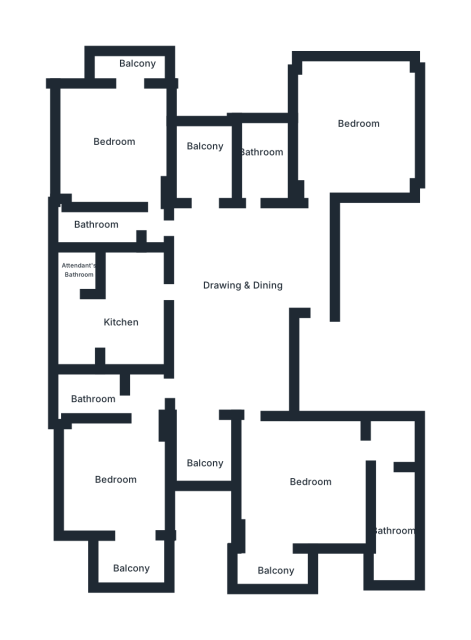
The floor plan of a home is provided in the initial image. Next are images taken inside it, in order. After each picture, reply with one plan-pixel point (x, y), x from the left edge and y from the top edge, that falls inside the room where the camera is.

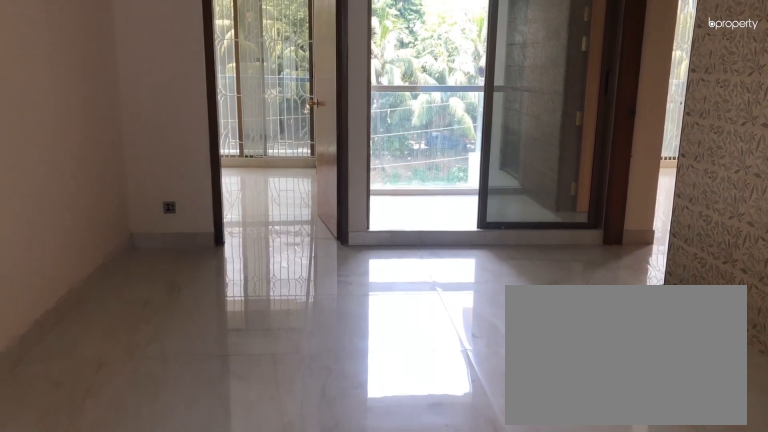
(236, 322)
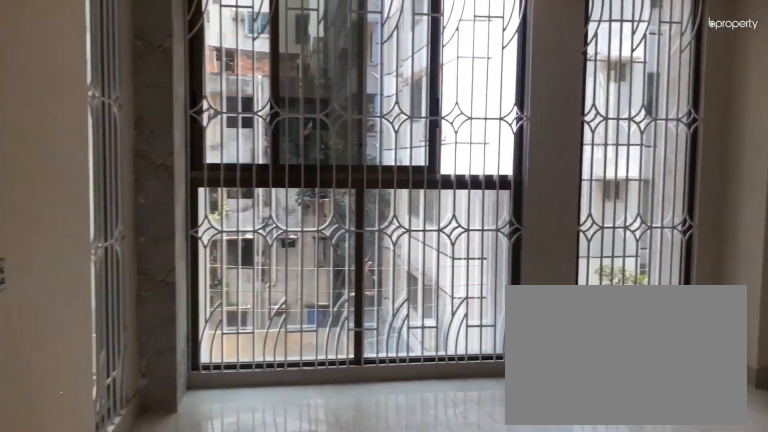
(356, 130)
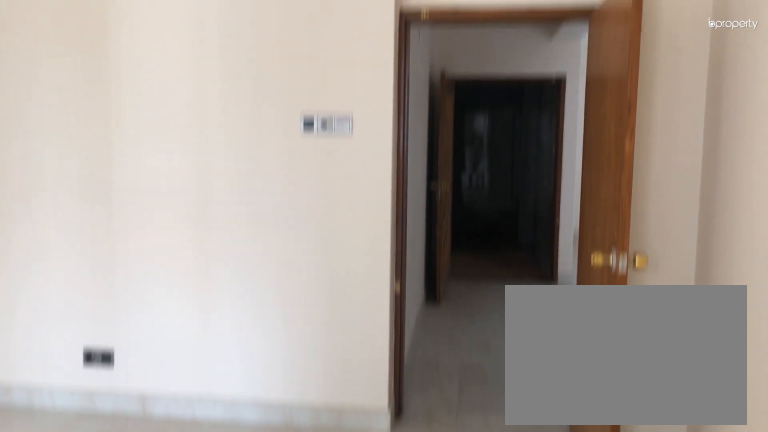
(356, 130)
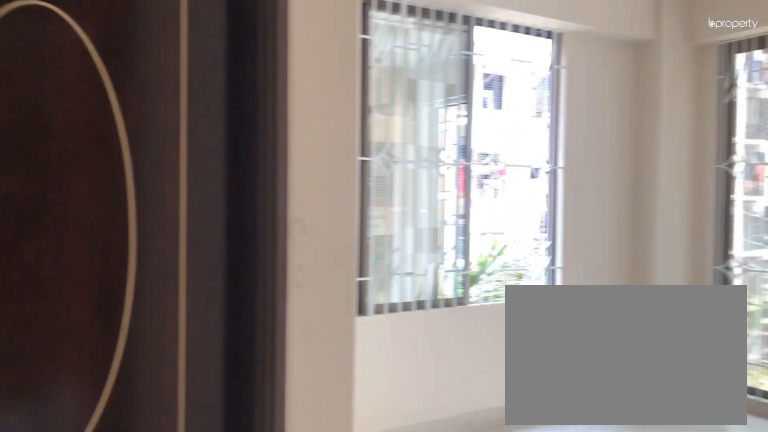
(151, 203)
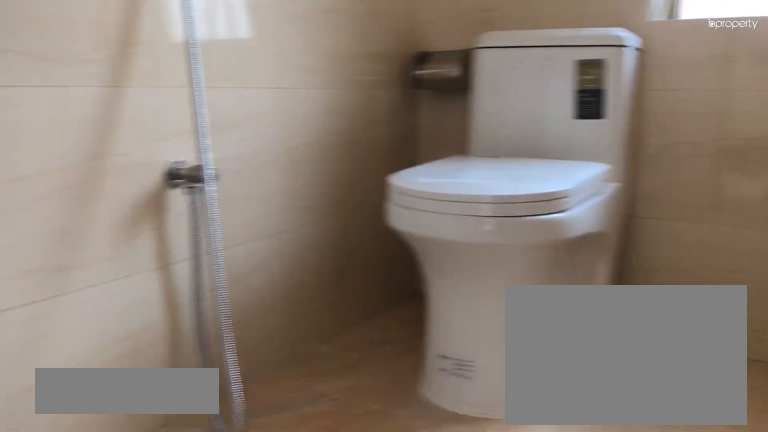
(109, 223)
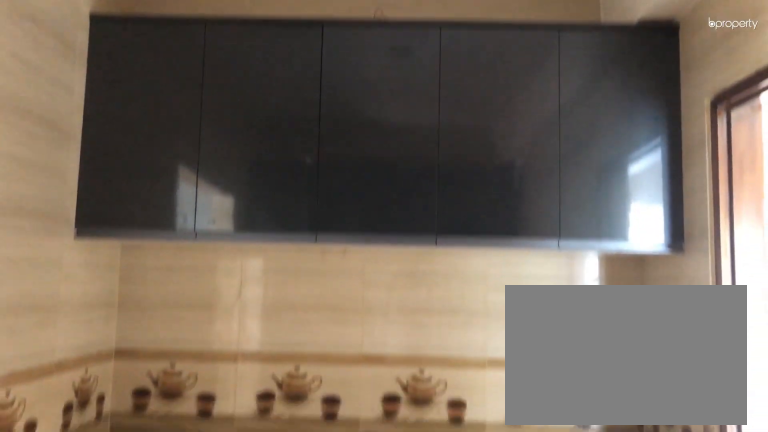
(129, 315)
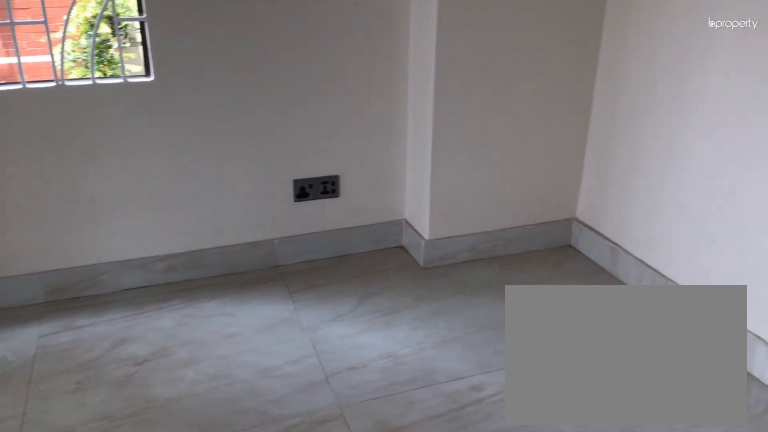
(121, 487)
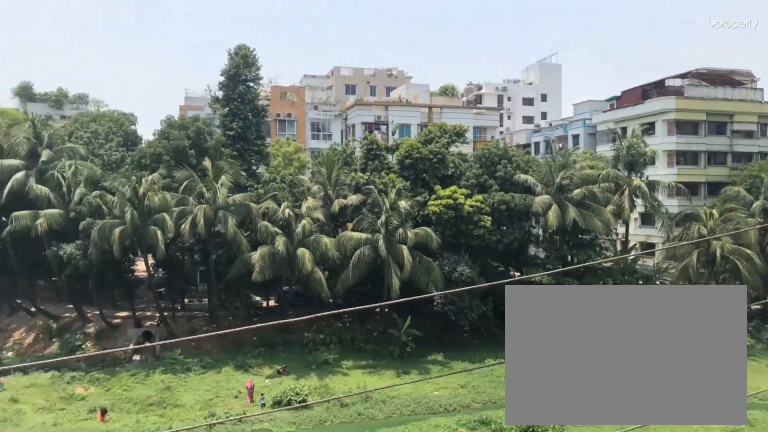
(133, 558)
